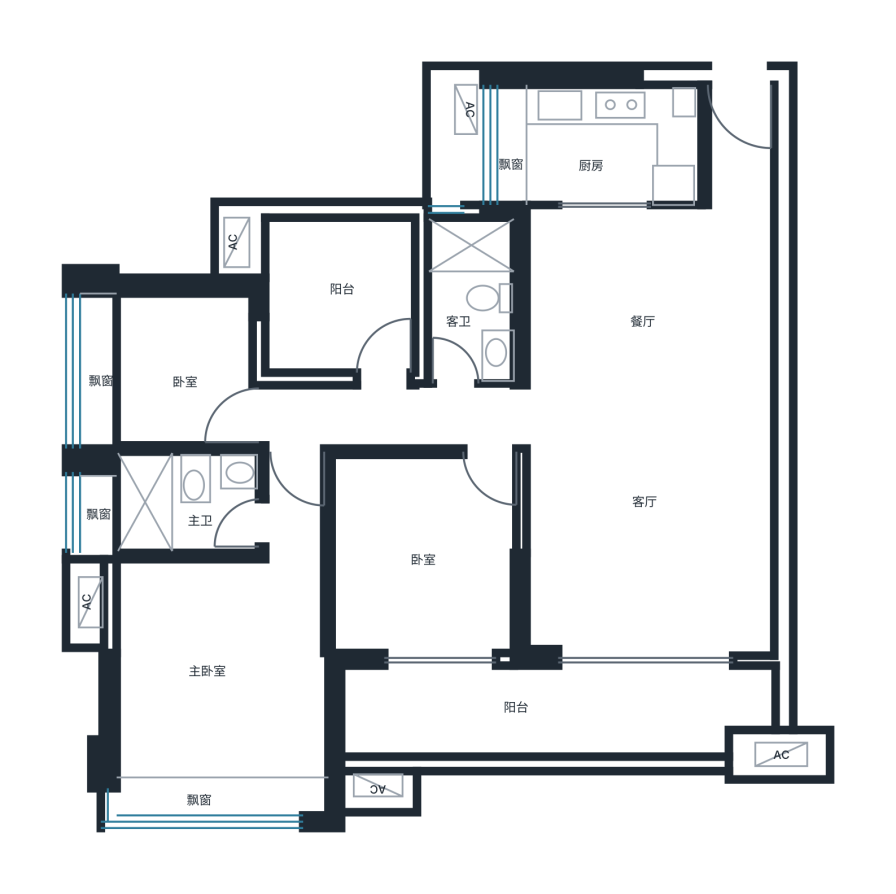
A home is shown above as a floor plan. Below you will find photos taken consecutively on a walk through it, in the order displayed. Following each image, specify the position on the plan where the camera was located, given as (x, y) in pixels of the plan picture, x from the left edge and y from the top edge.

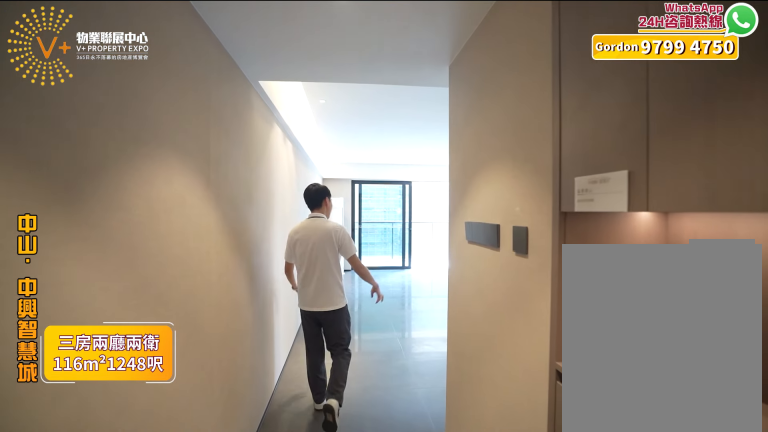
(734, 122)
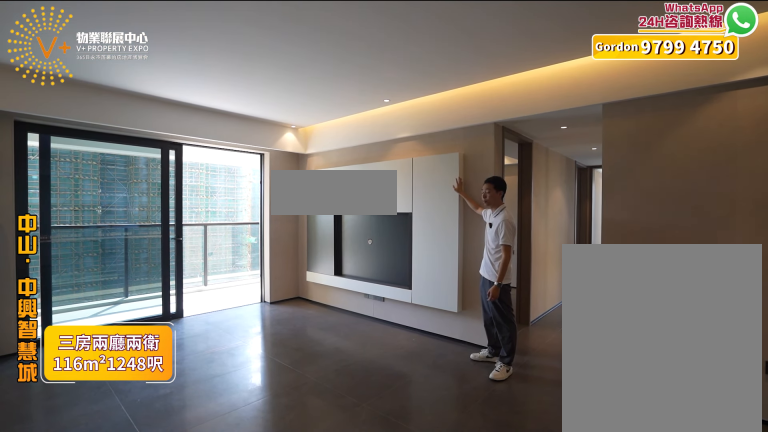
(714, 453)
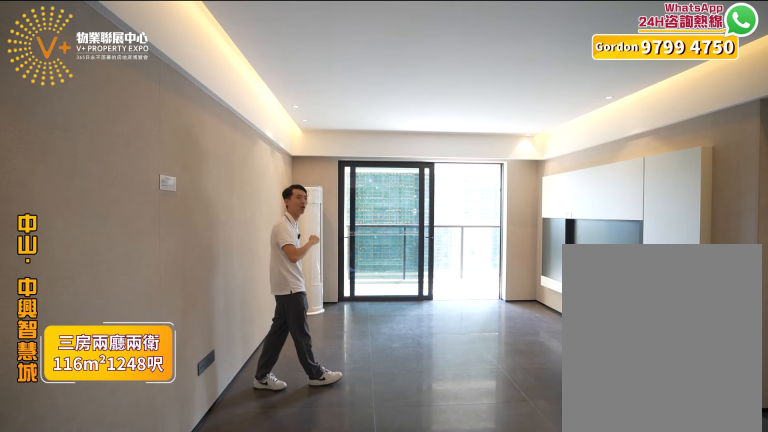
(714, 453)
